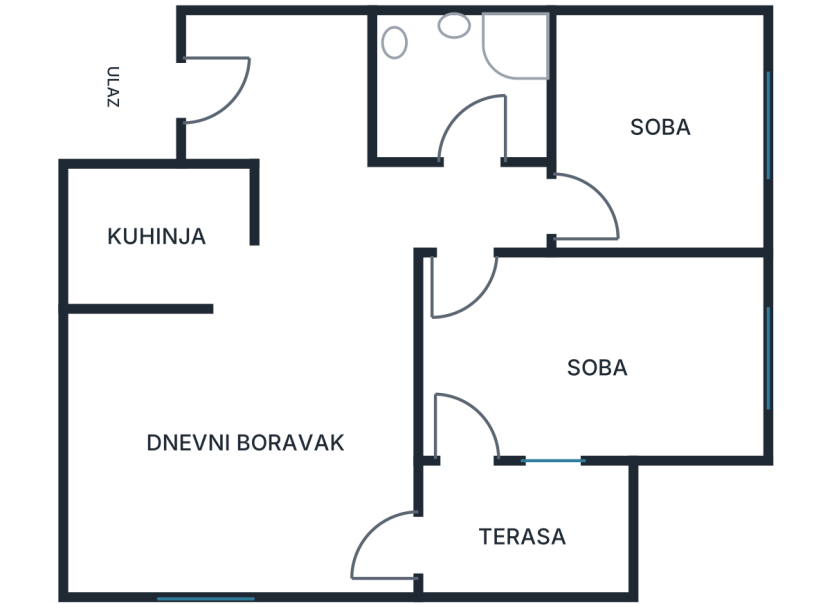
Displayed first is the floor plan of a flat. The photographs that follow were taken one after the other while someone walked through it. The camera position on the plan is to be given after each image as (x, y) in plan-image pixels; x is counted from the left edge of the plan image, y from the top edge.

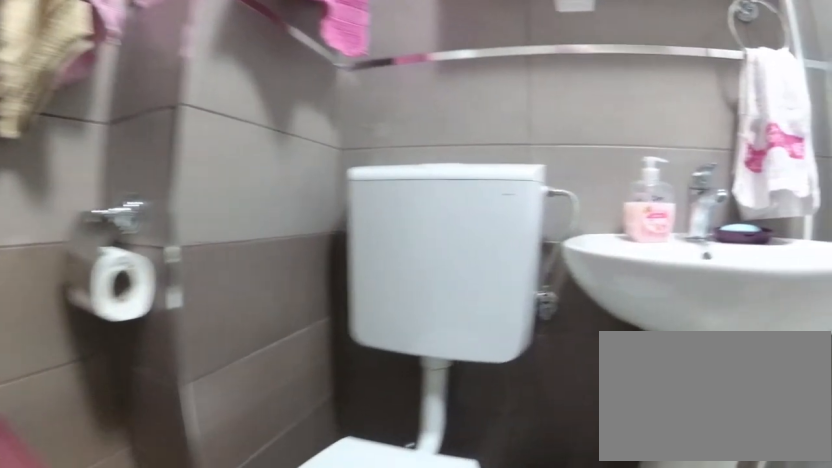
(429, 107)
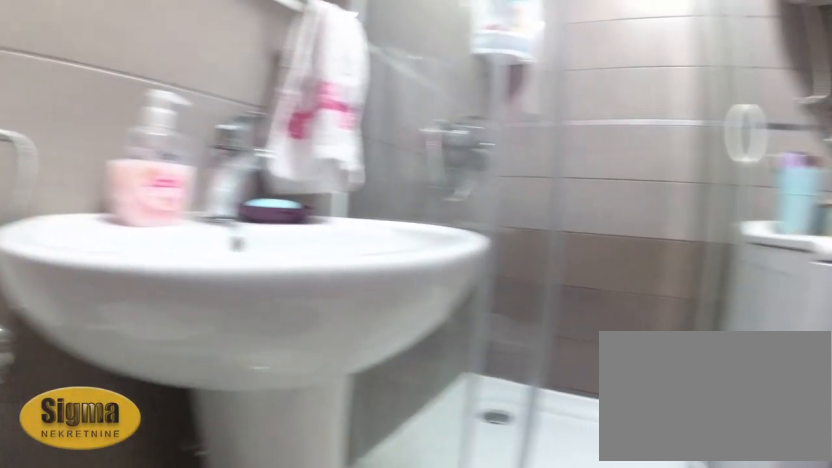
(408, 97)
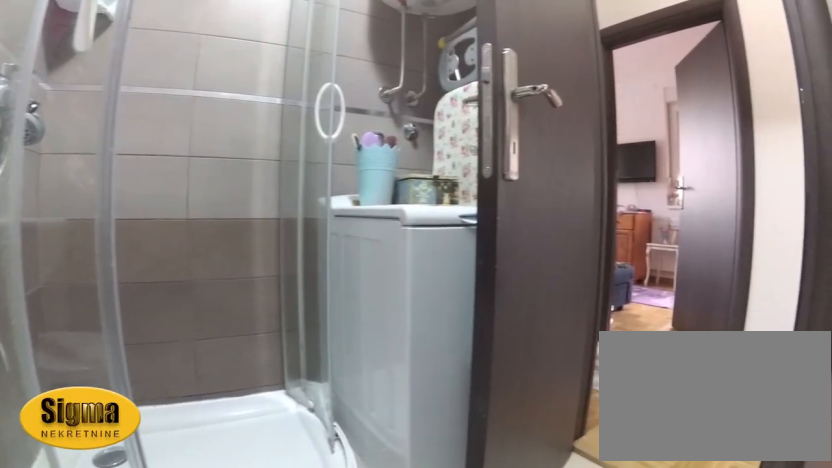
(423, 64)
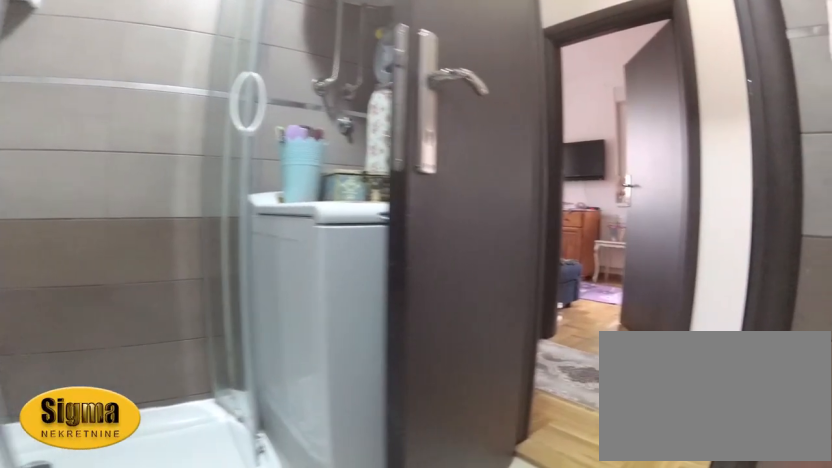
(433, 63)
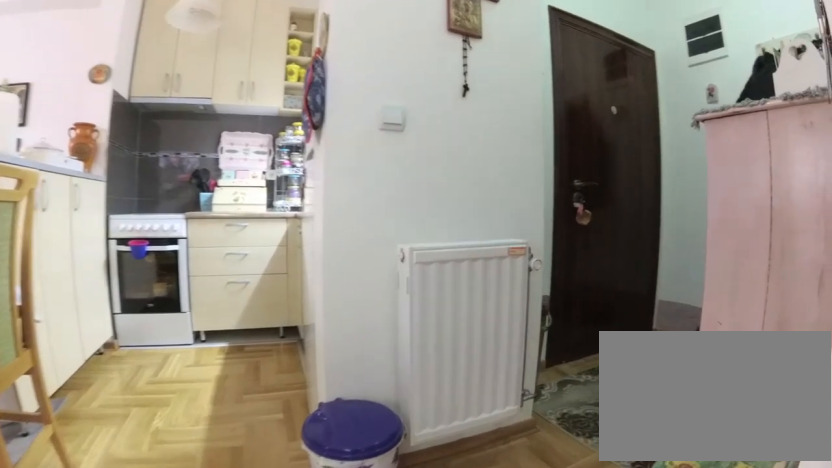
(364, 203)
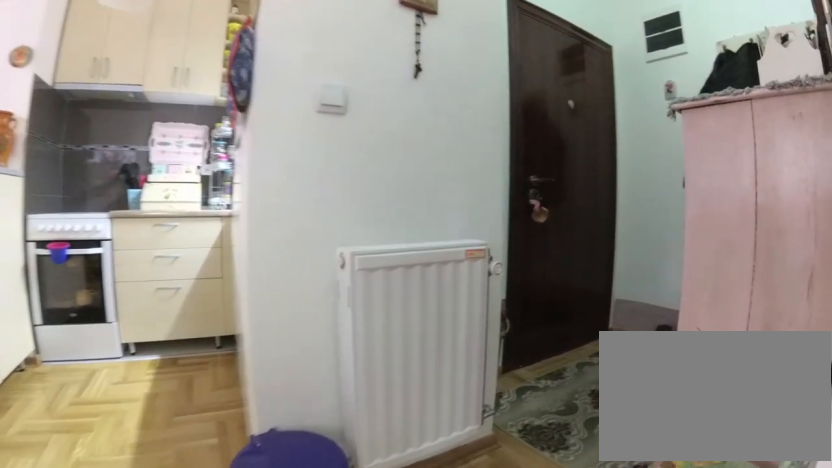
(358, 193)
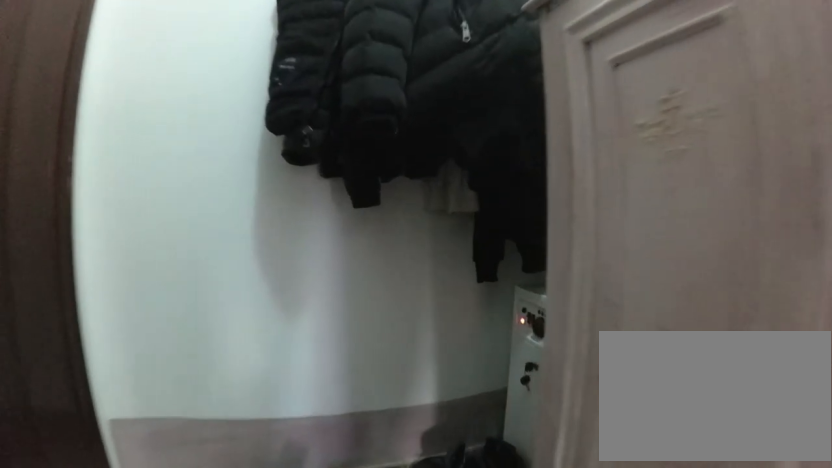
(333, 127)
